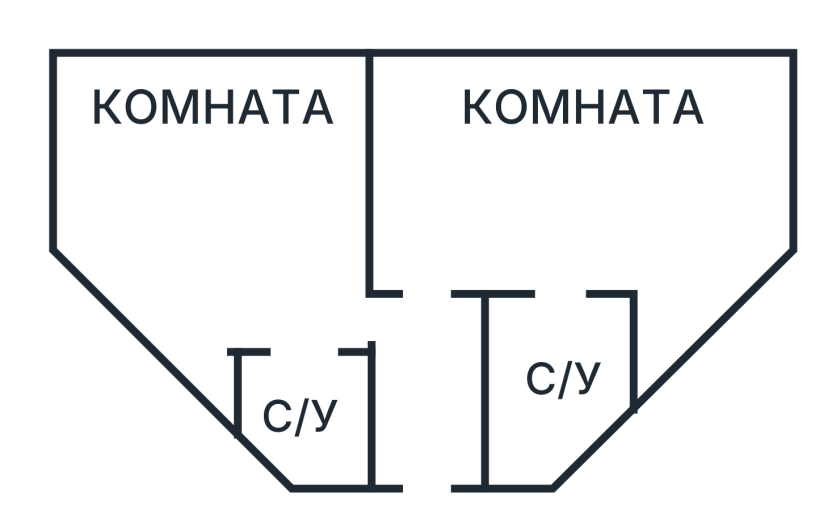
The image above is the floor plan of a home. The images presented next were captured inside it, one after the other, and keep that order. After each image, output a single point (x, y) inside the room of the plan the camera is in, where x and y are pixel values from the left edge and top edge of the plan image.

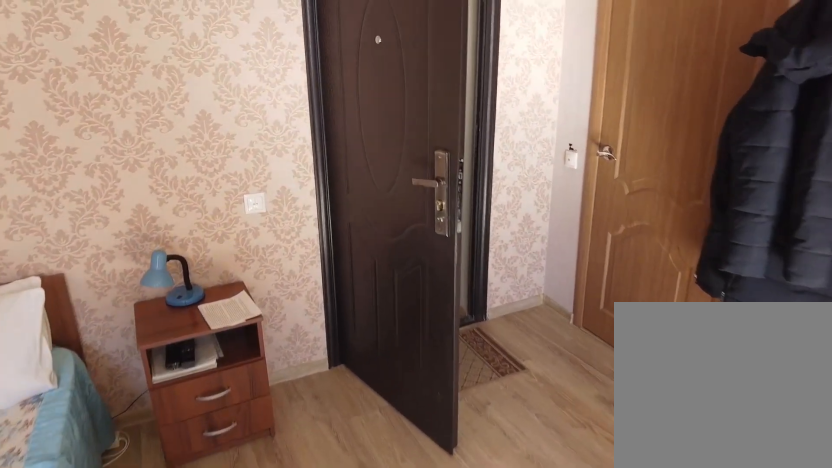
(329, 253)
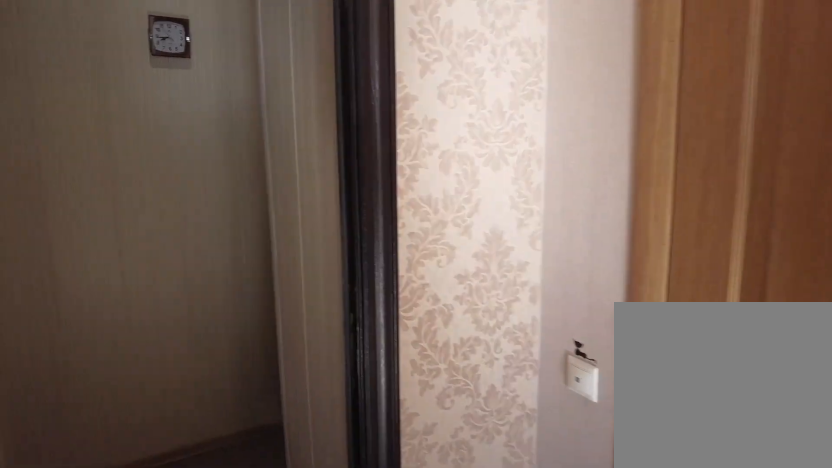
(348, 320)
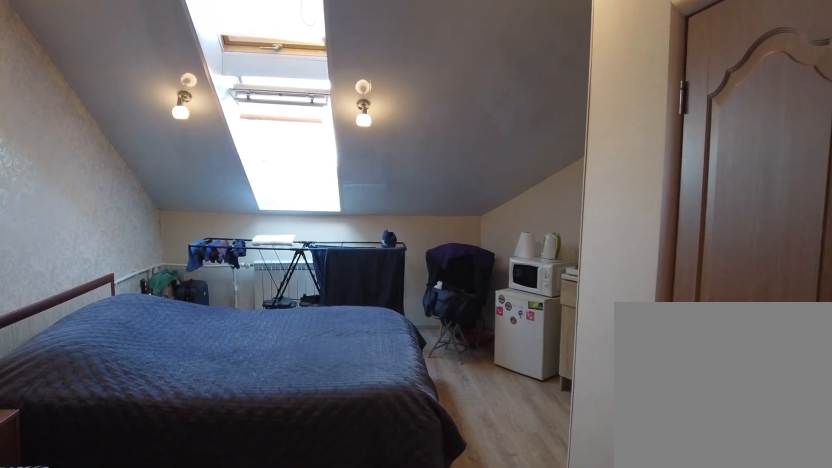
(467, 252)
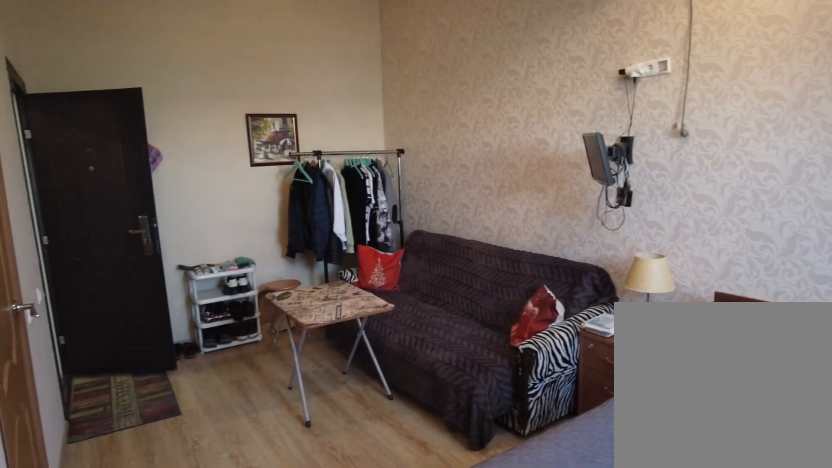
(467, 252)
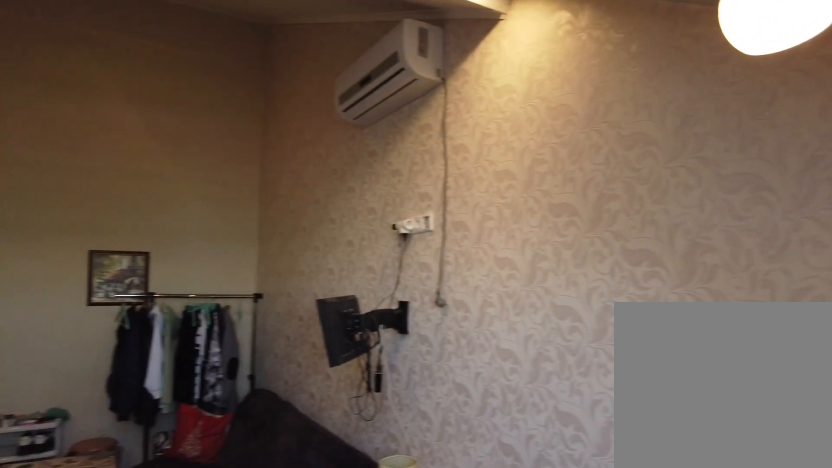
(751, 218)
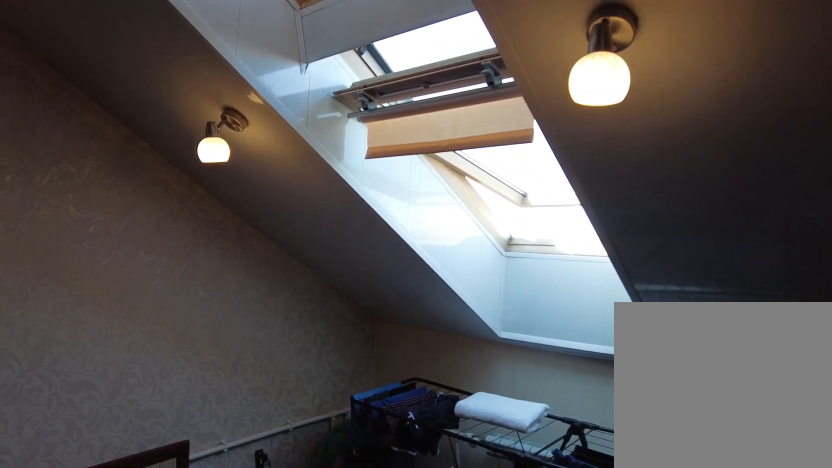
(566, 262)
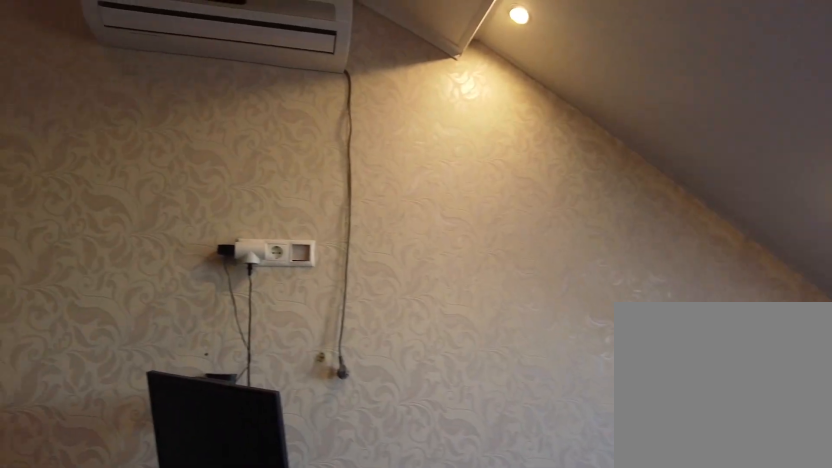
(566, 262)
